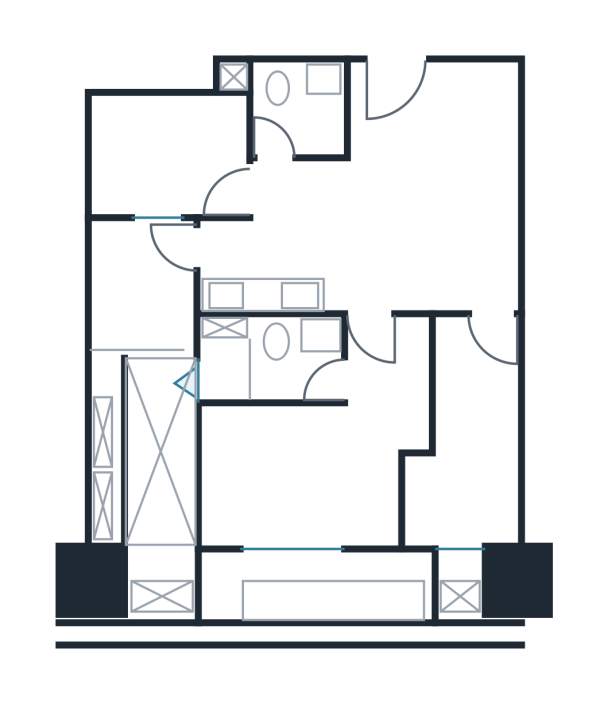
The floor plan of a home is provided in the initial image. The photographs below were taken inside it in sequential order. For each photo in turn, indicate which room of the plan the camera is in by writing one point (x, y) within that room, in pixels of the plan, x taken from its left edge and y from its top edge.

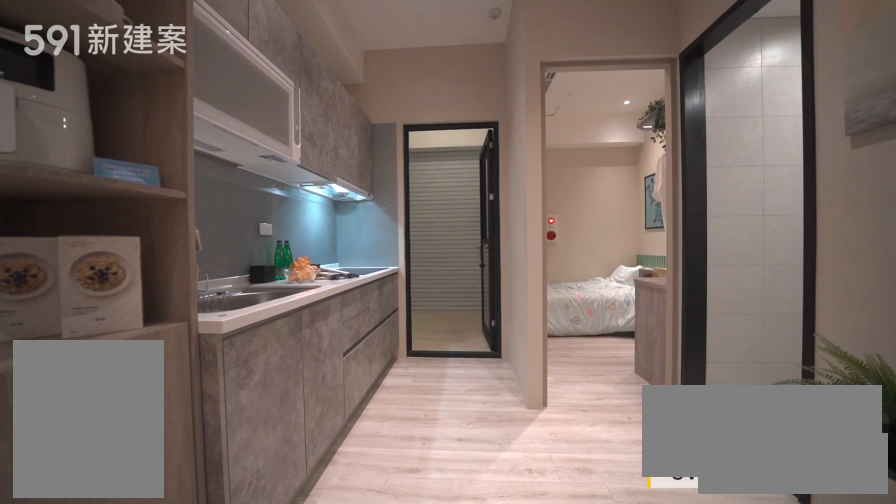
(280, 245)
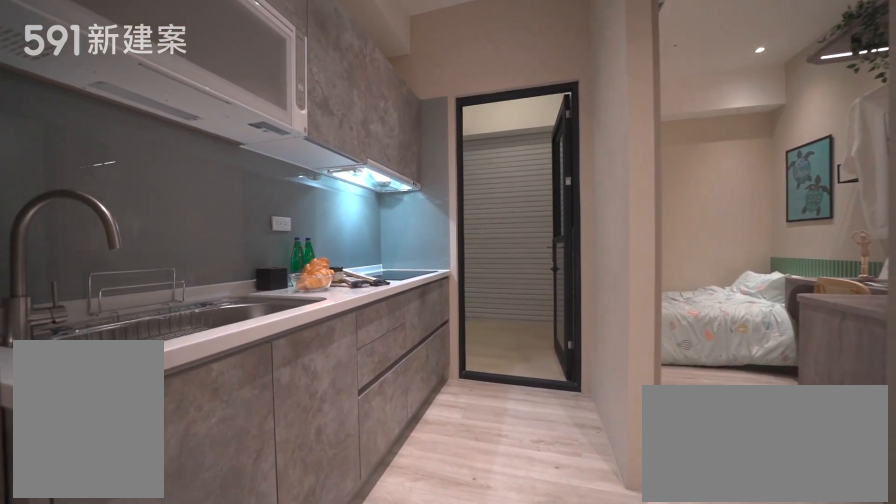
(280, 245)
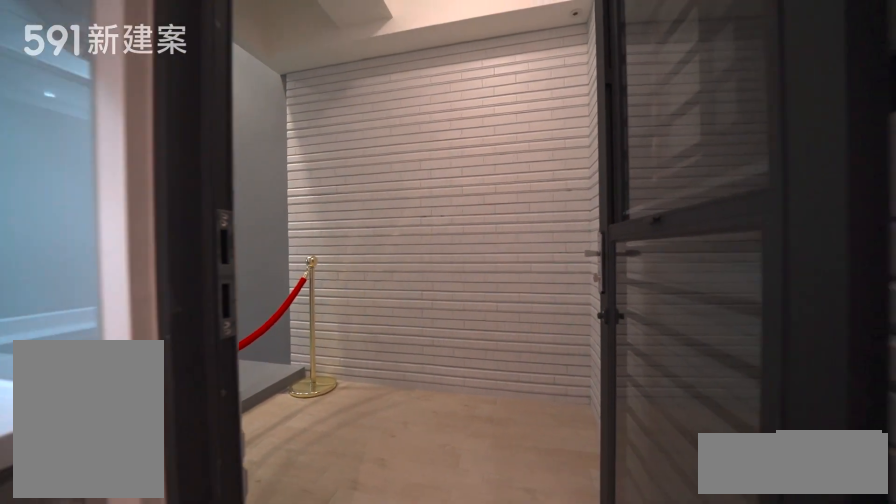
(139, 286)
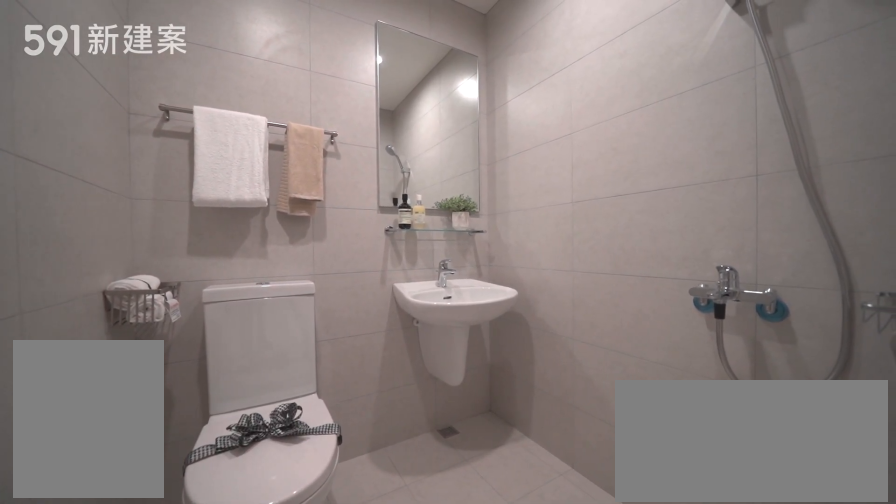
(298, 110)
